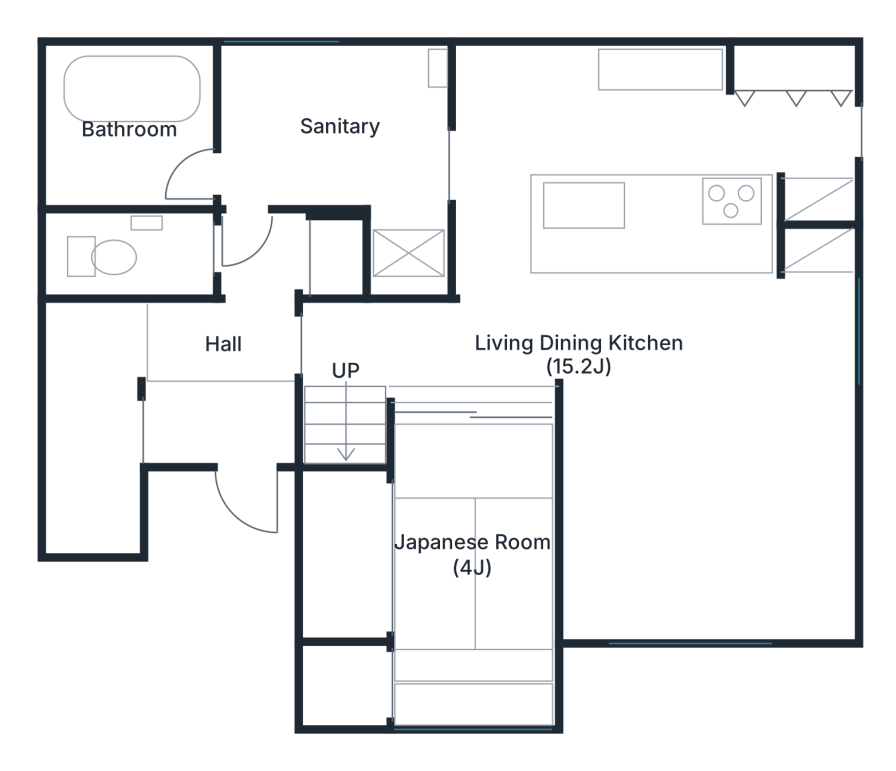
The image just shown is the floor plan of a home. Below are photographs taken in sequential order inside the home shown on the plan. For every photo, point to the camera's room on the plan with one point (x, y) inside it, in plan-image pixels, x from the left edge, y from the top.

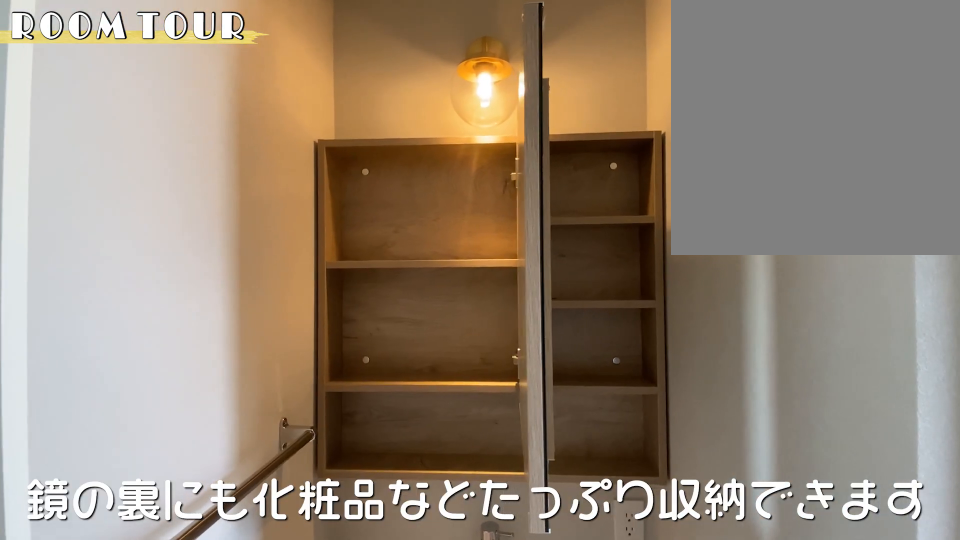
(270, 258)
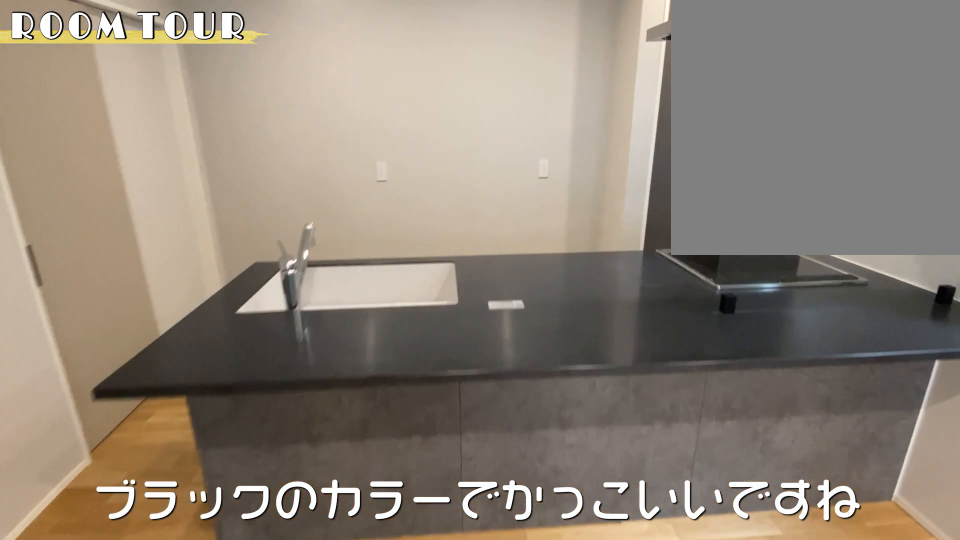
(668, 135)
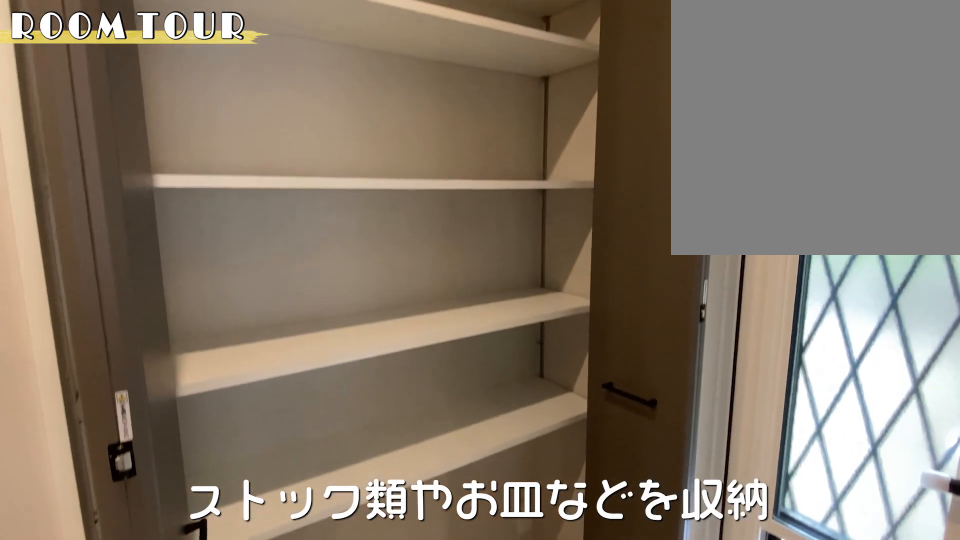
(668, 135)
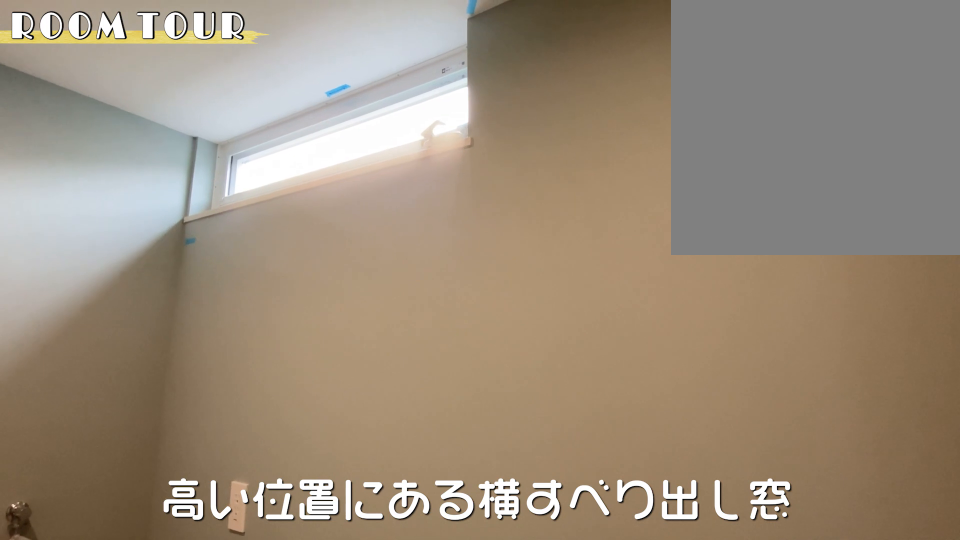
(339, 135)
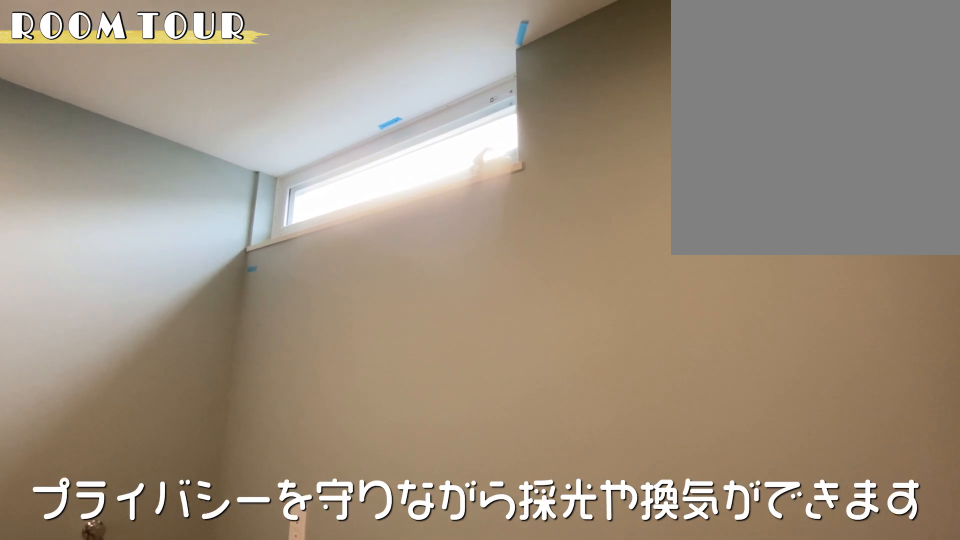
(339, 135)
